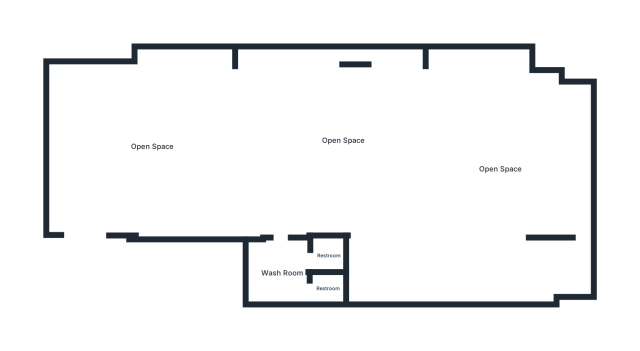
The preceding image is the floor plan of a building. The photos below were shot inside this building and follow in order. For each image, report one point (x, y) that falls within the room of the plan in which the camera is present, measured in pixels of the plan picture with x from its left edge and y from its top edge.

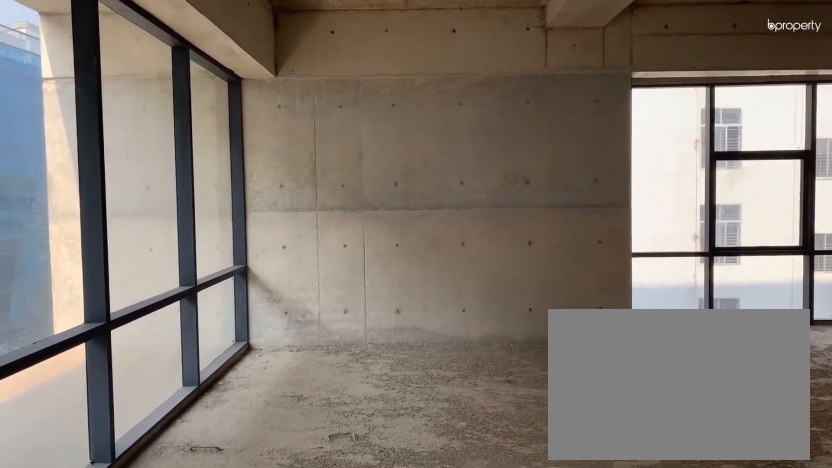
(153, 147)
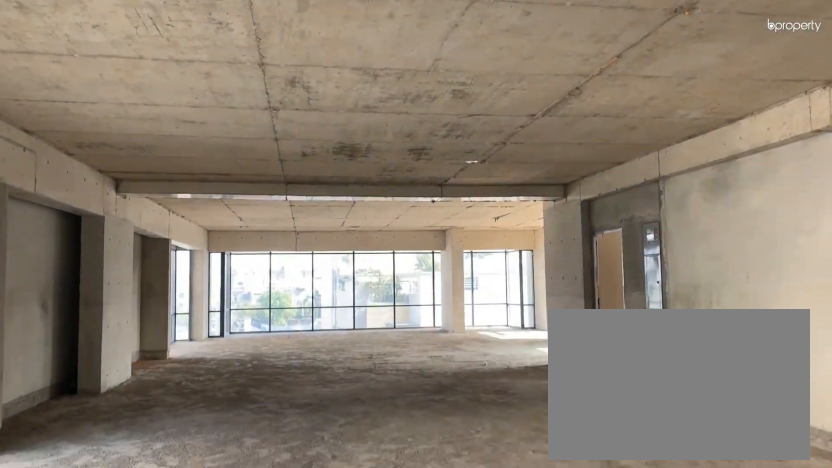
(153, 147)
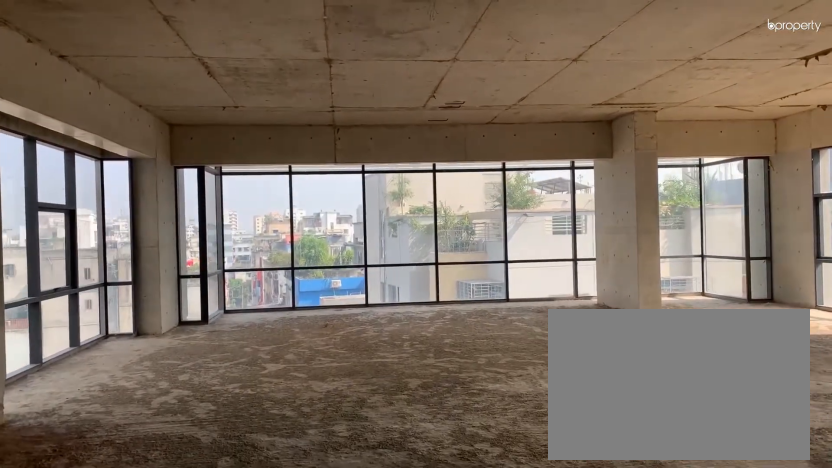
(345, 140)
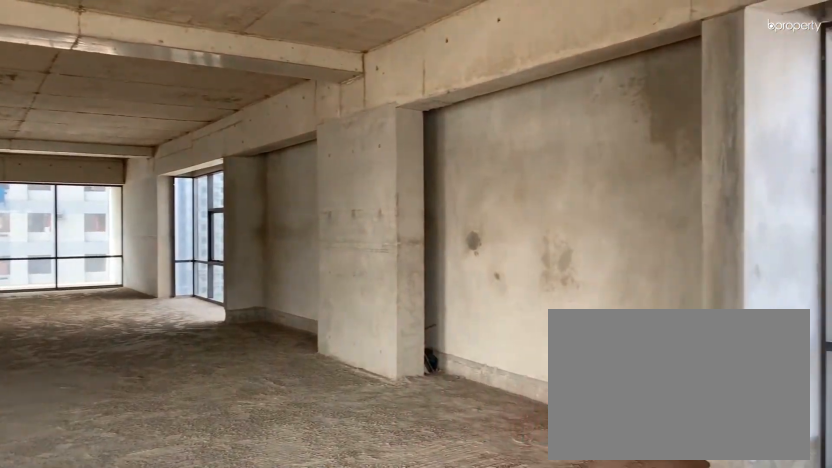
(502, 169)
